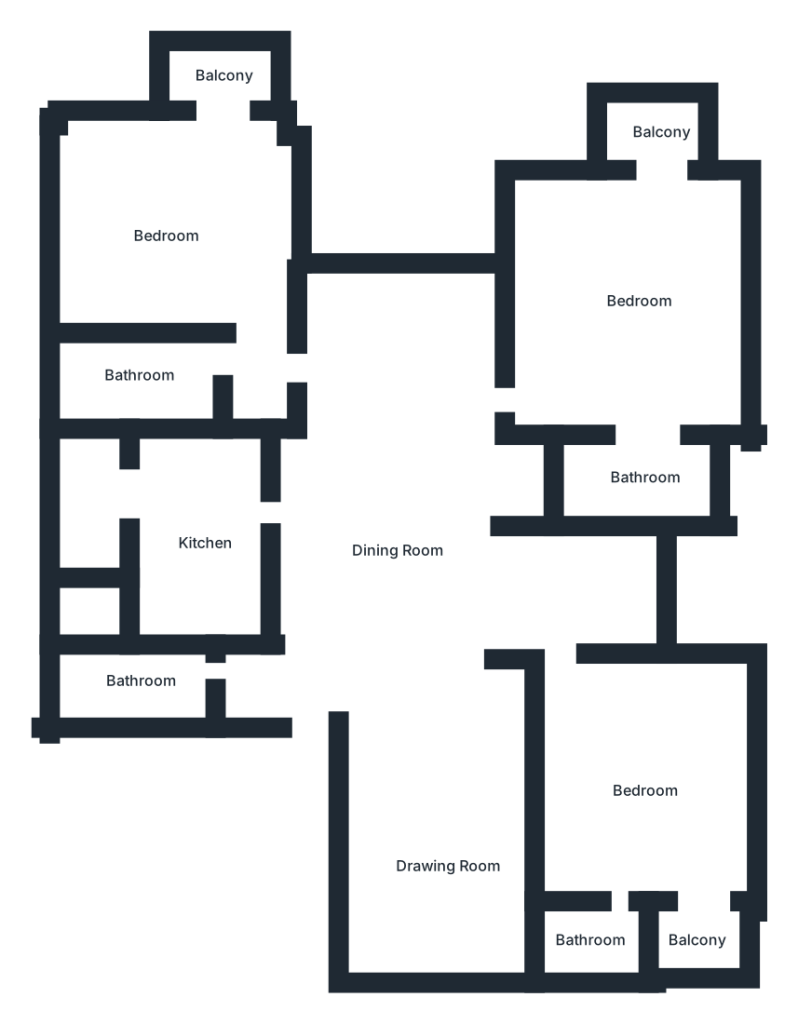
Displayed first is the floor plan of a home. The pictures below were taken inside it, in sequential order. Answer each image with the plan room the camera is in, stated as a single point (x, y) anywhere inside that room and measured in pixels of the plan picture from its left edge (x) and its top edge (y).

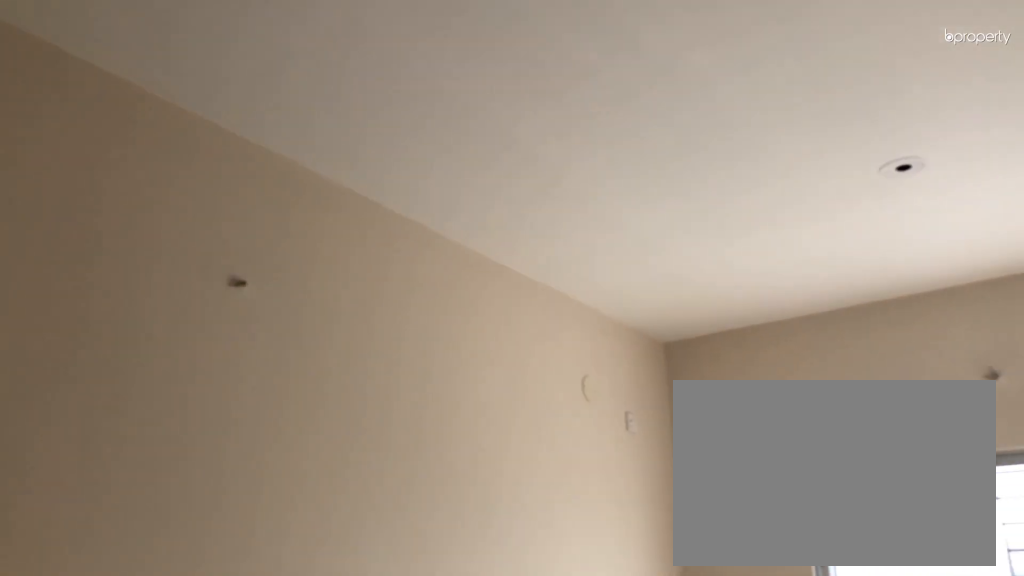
(453, 893)
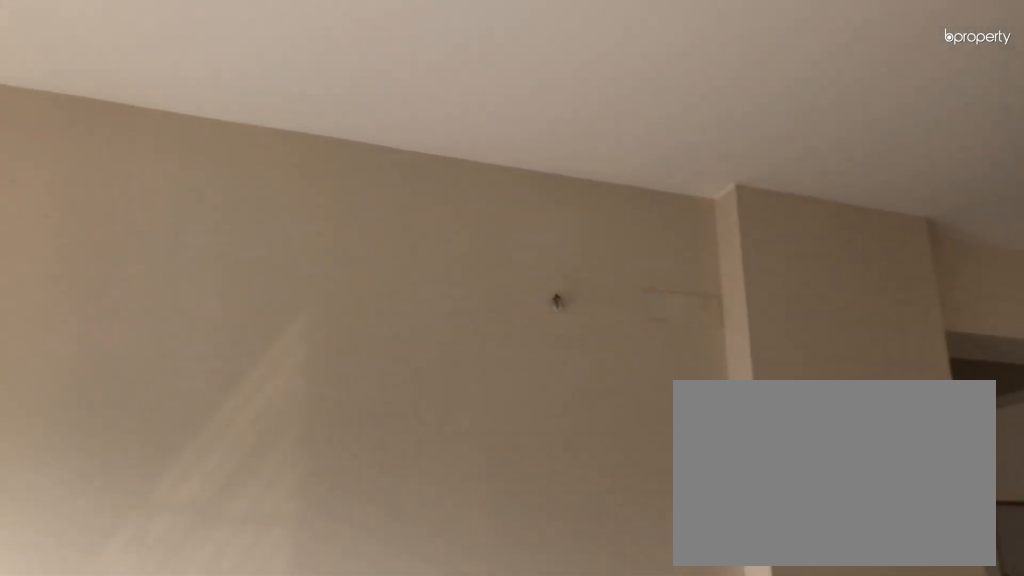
(453, 893)
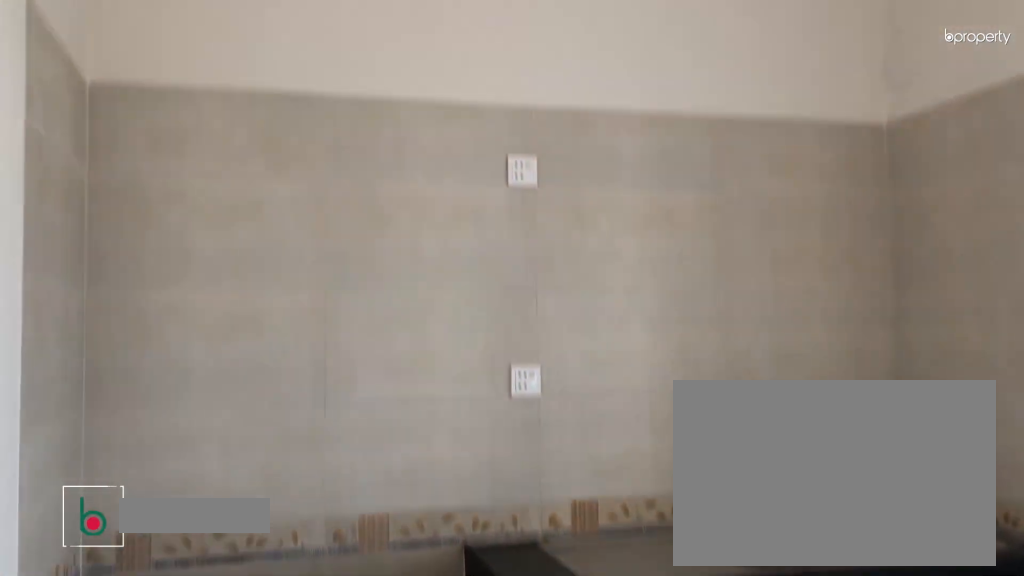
(200, 519)
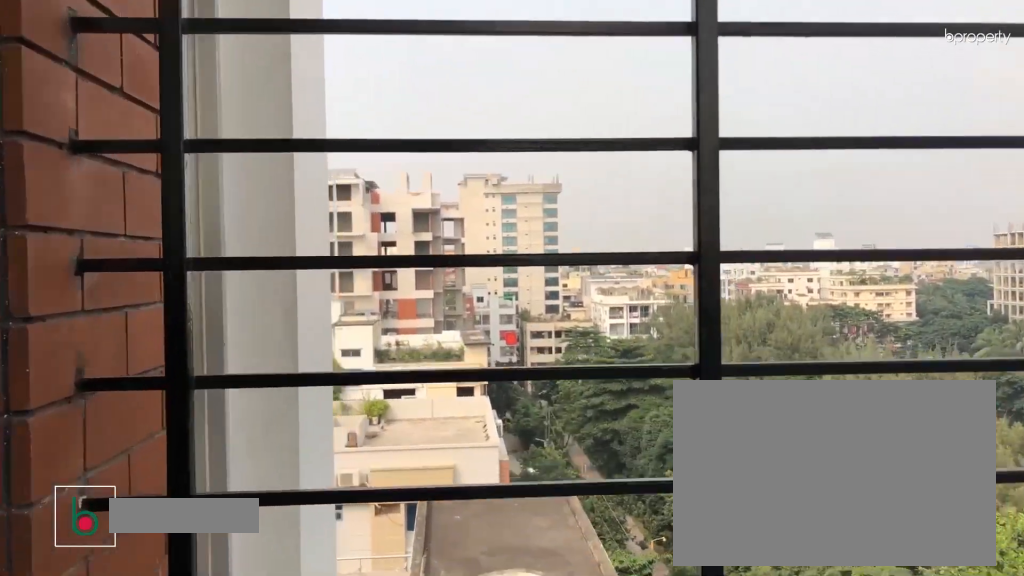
(221, 84)
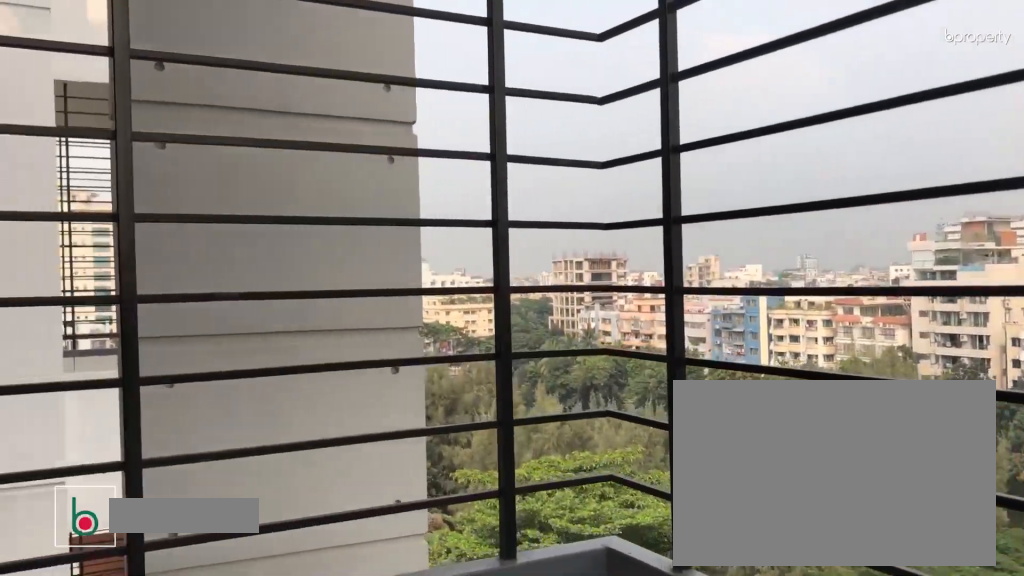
(654, 125)
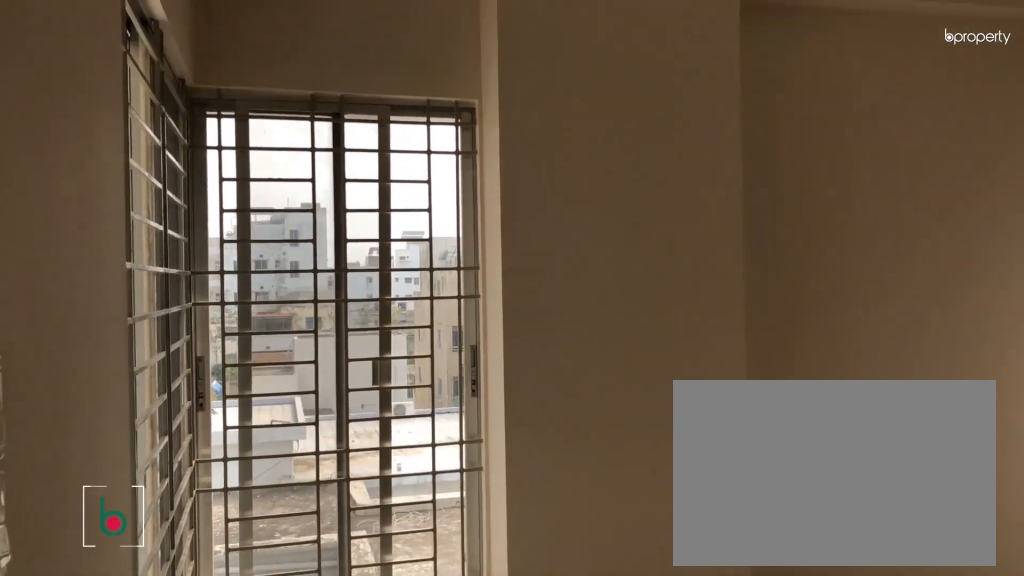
(663, 812)
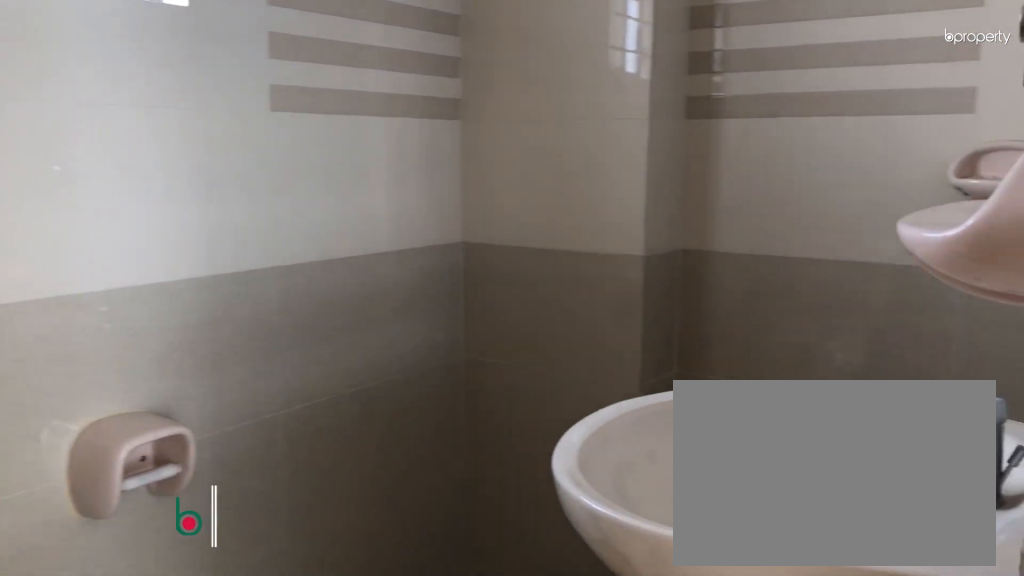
(589, 947)
